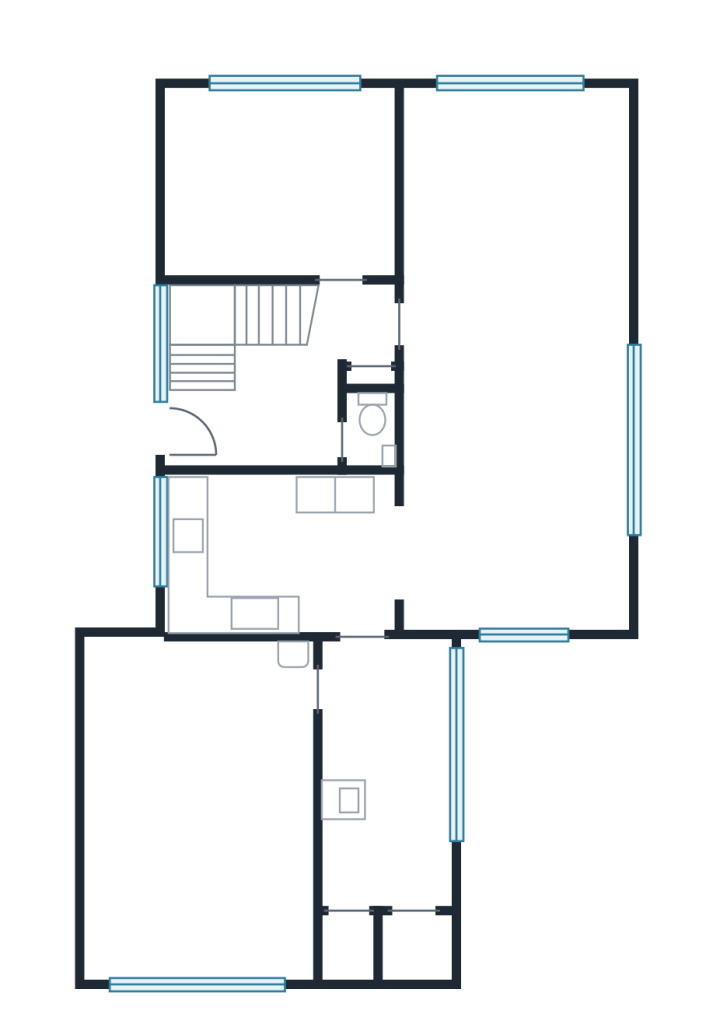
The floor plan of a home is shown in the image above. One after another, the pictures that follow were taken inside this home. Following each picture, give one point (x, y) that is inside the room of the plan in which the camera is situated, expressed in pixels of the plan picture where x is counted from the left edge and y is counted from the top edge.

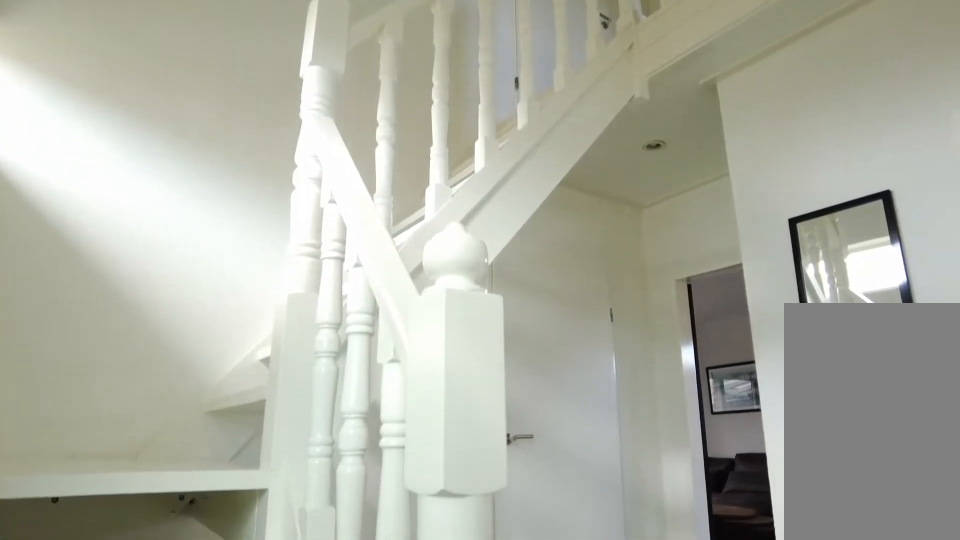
(287, 393)
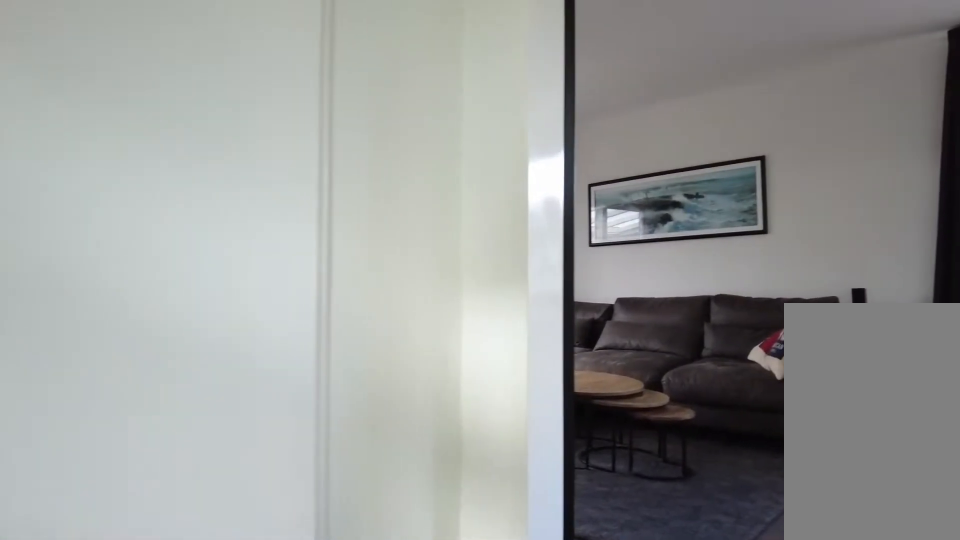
(287, 393)
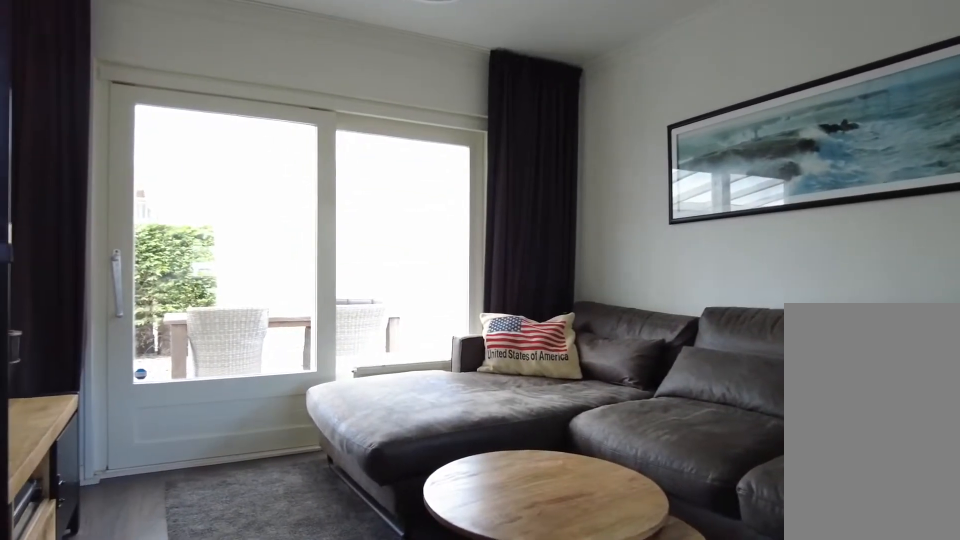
(481, 391)
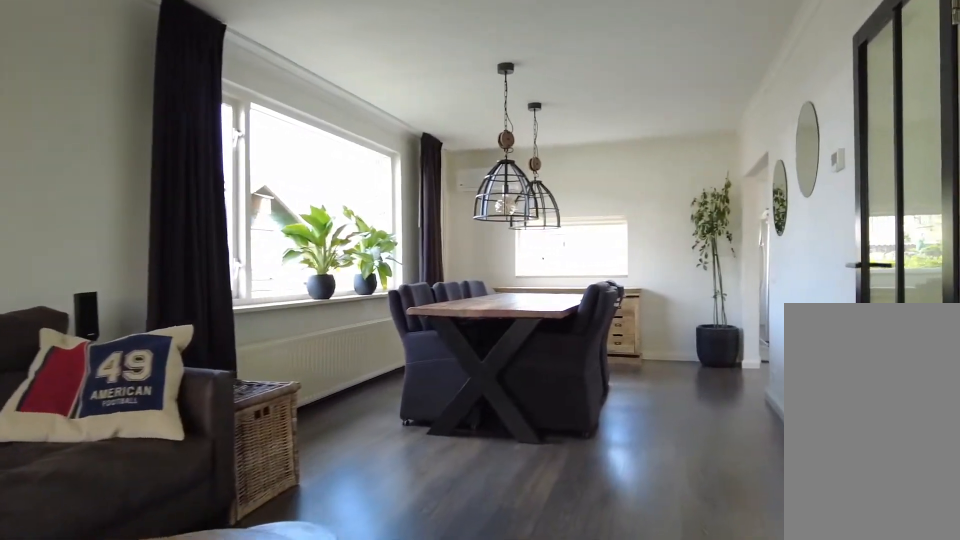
(480, 393)
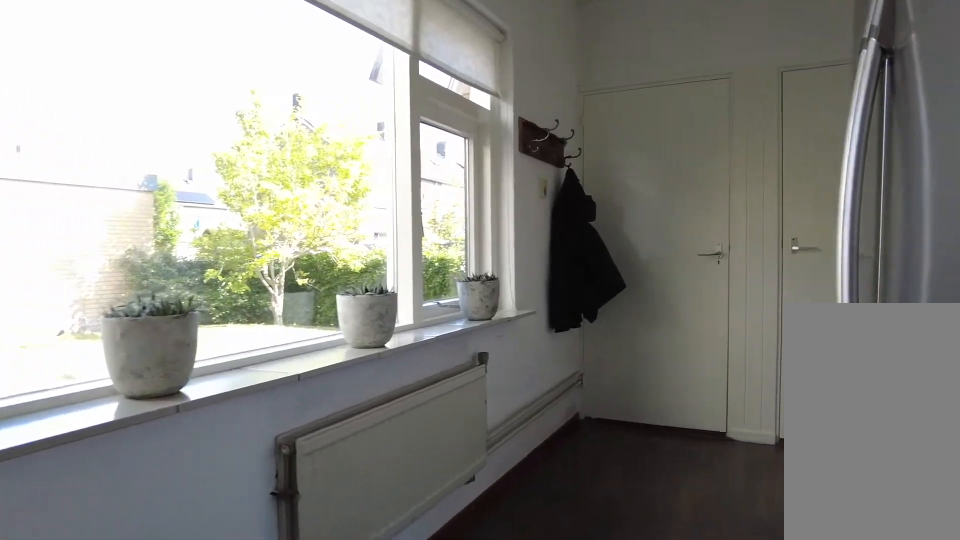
(387, 775)
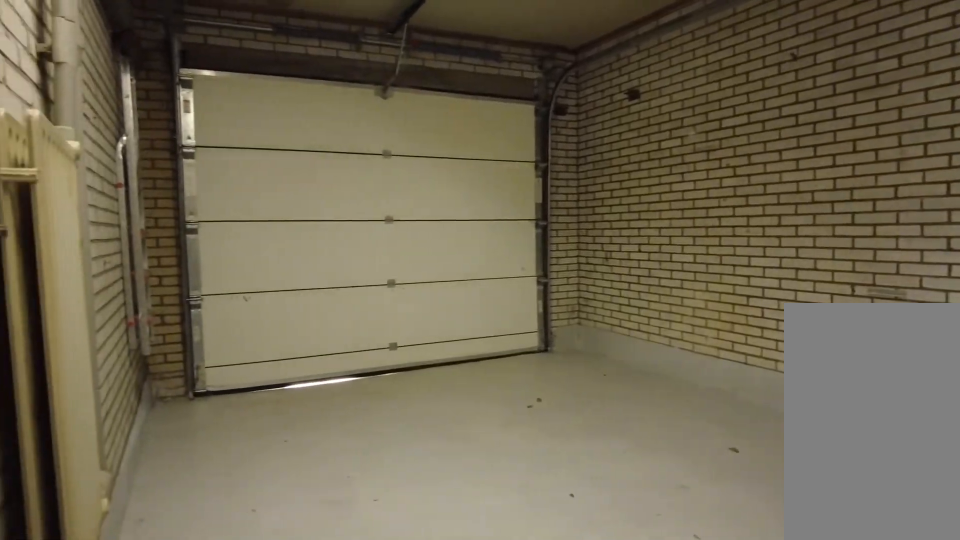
(199, 811)
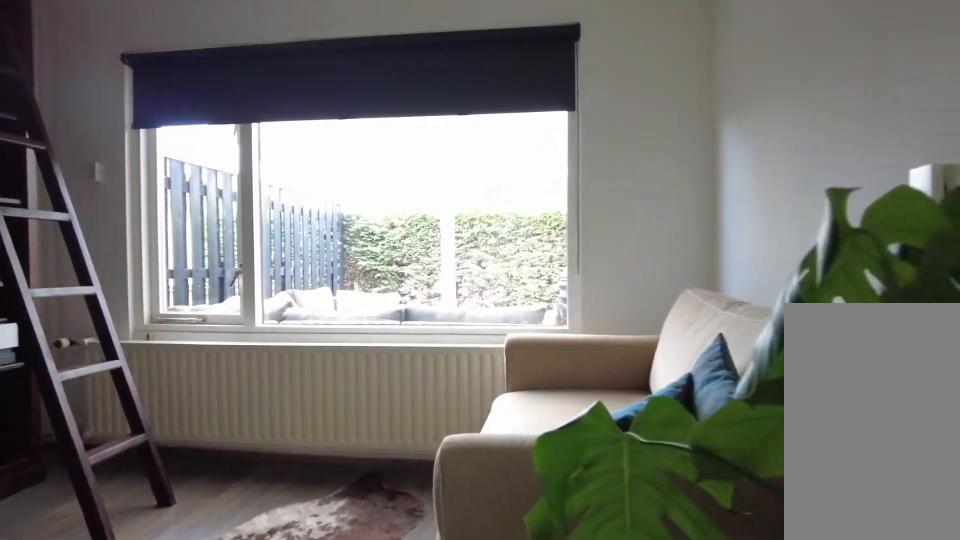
(283, 185)
